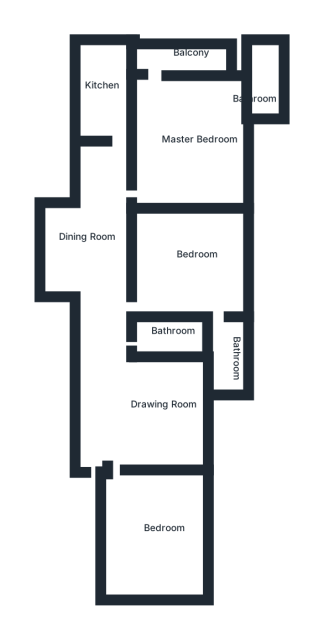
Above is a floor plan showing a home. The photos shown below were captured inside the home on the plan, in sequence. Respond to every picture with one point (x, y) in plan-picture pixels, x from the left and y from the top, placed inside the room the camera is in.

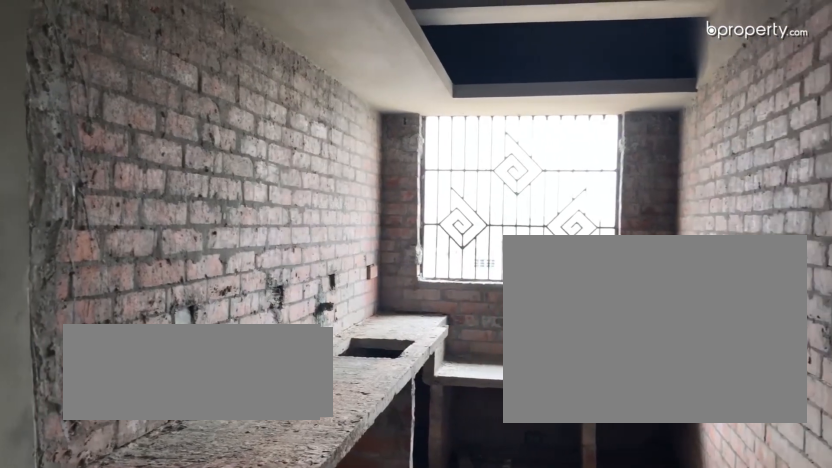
(105, 104)
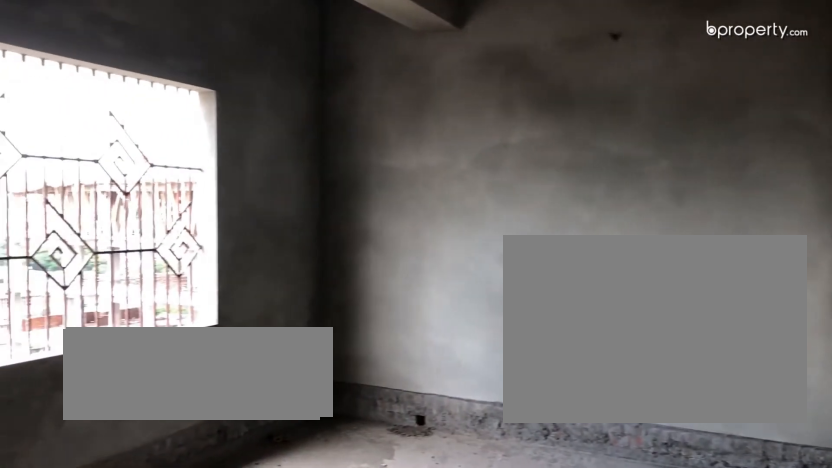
(161, 540)
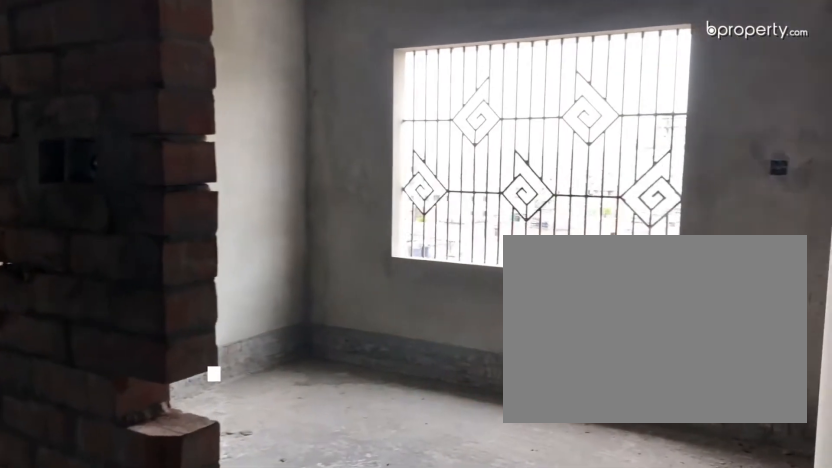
(198, 258)
